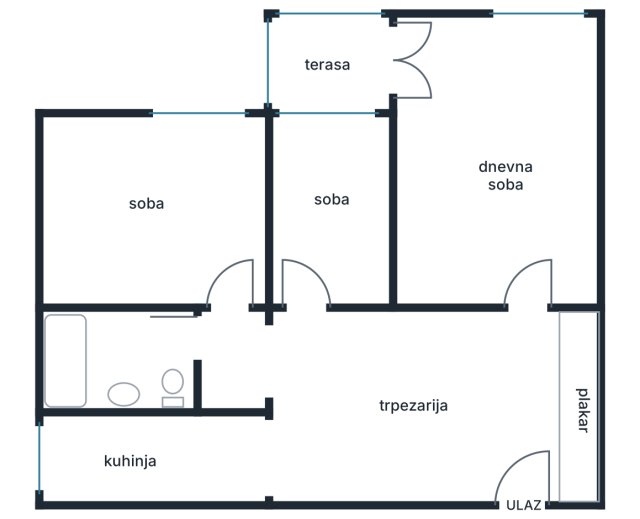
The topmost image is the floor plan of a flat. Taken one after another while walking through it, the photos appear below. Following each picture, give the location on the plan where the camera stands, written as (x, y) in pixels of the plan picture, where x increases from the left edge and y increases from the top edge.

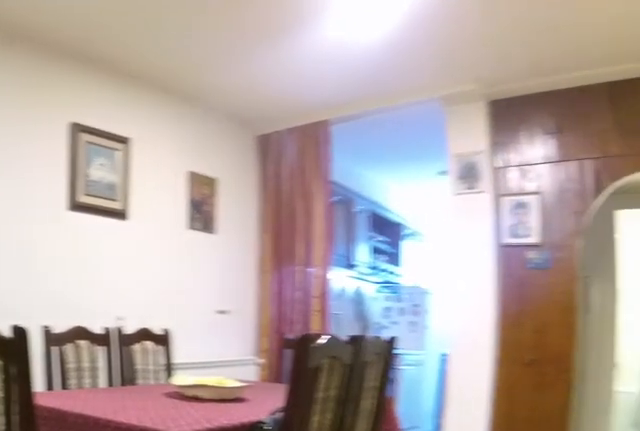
(537, 322)
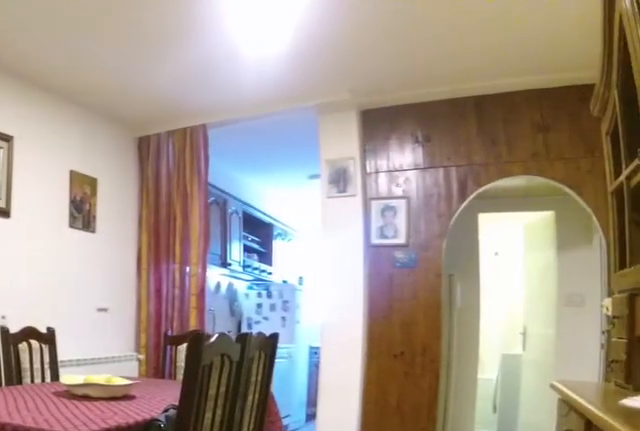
(530, 326)
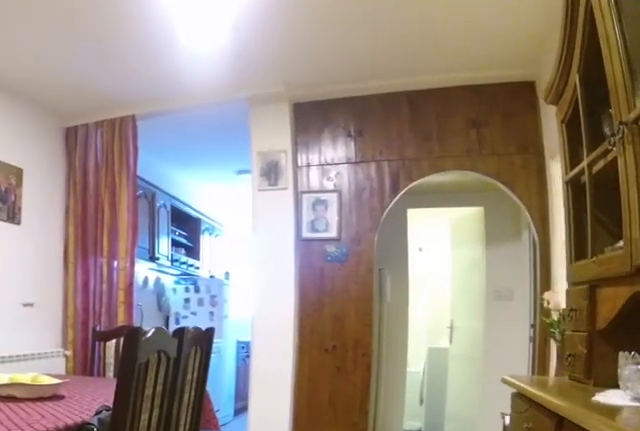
(516, 330)
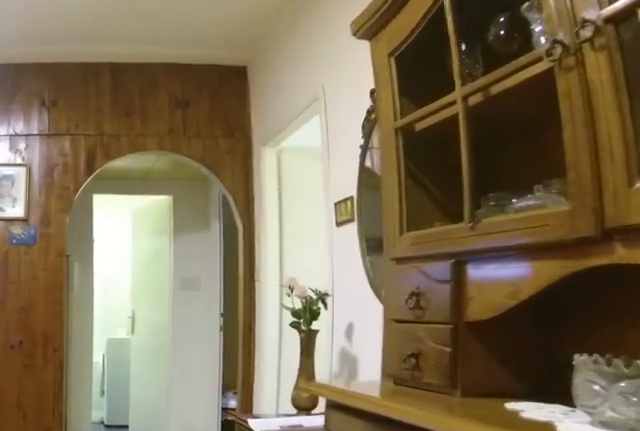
(468, 330)
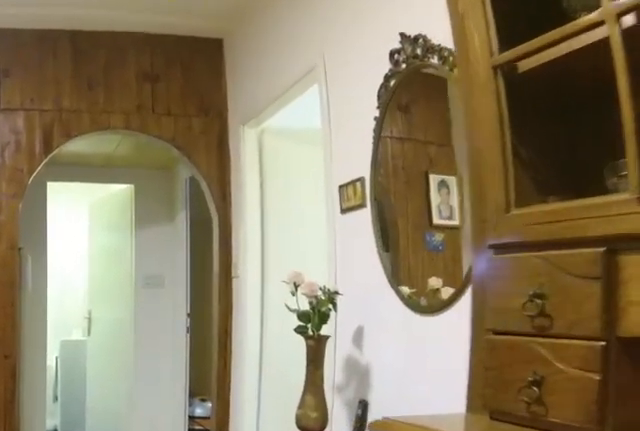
(453, 331)
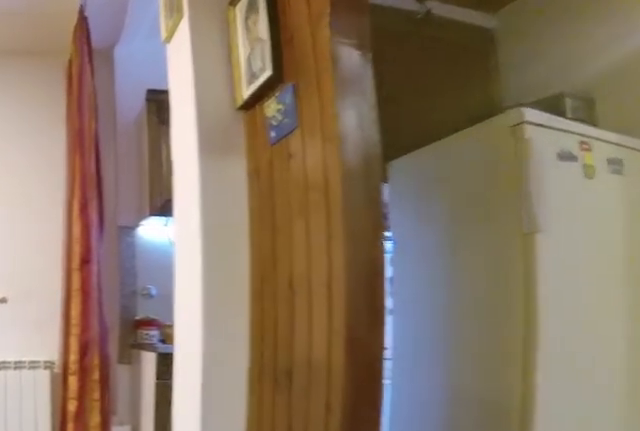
(305, 291)
